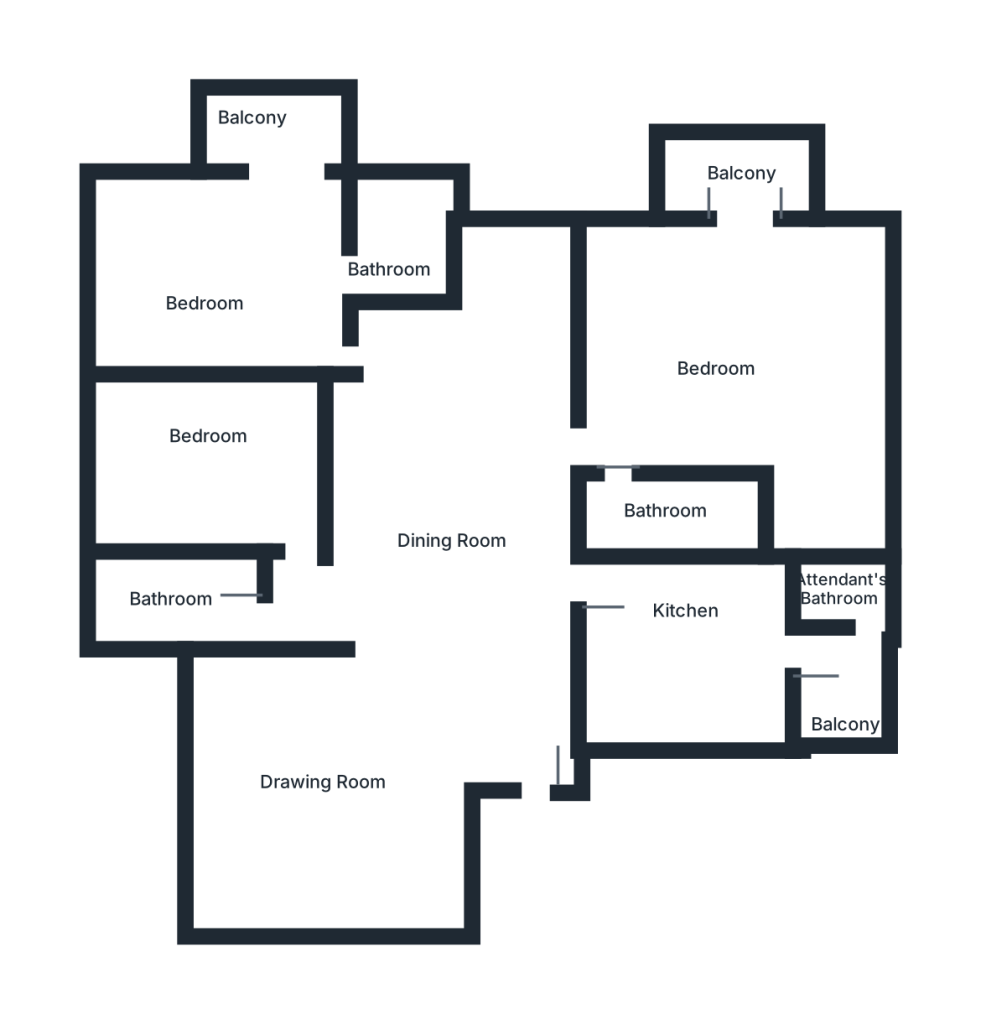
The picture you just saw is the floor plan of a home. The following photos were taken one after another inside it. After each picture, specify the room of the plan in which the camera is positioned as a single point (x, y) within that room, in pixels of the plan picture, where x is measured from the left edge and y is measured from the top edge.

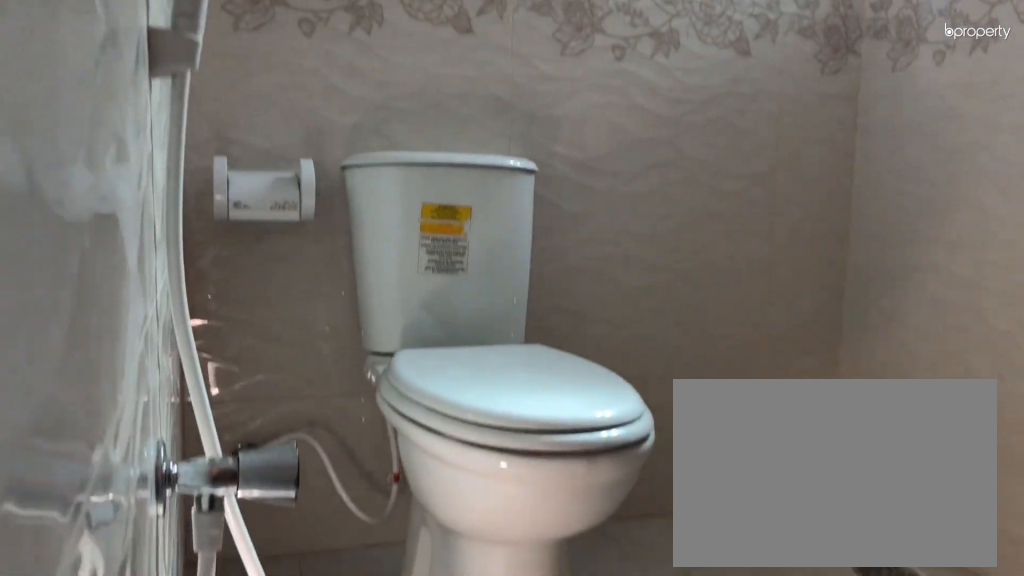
(404, 251)
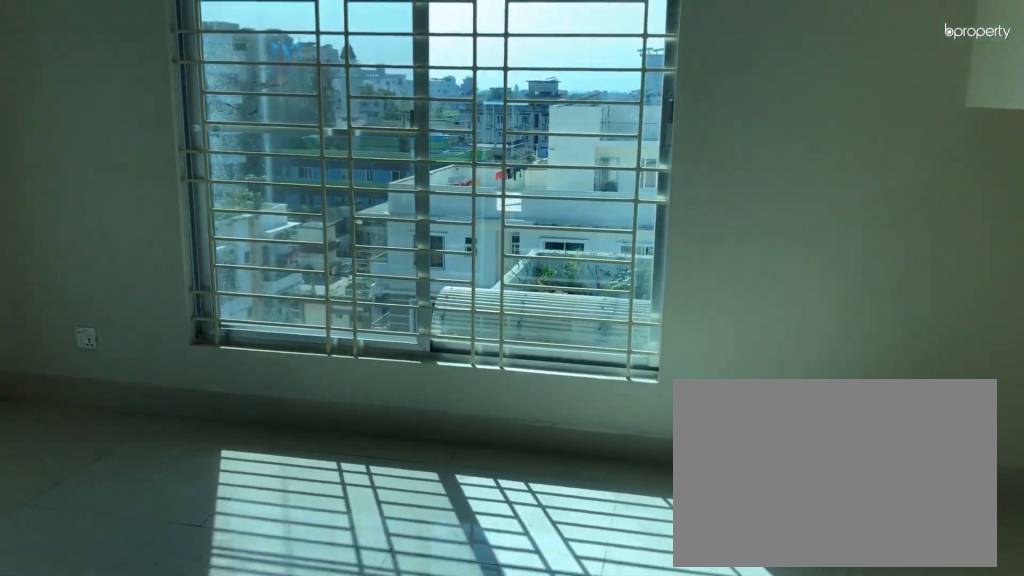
(736, 361)
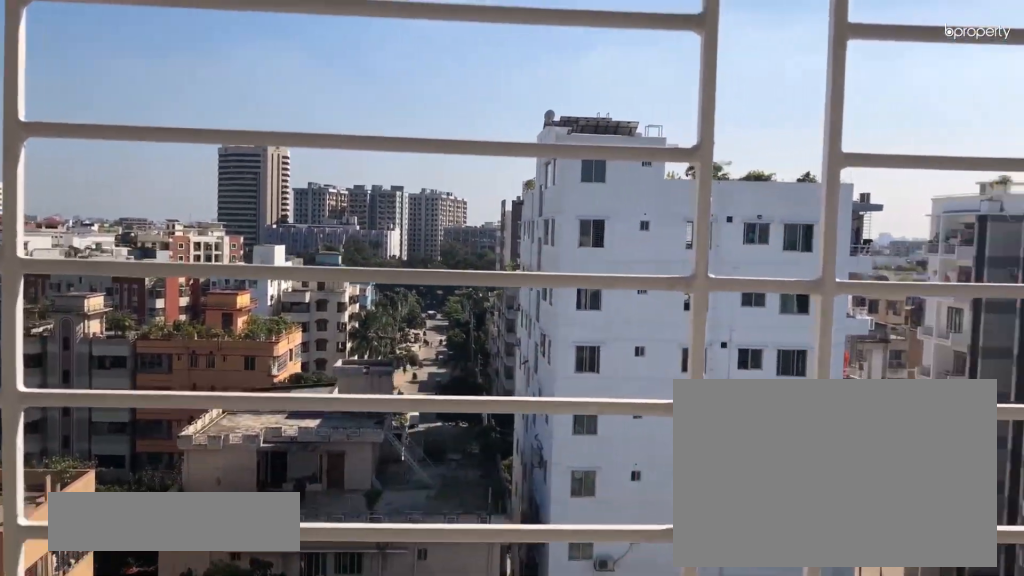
(743, 182)
